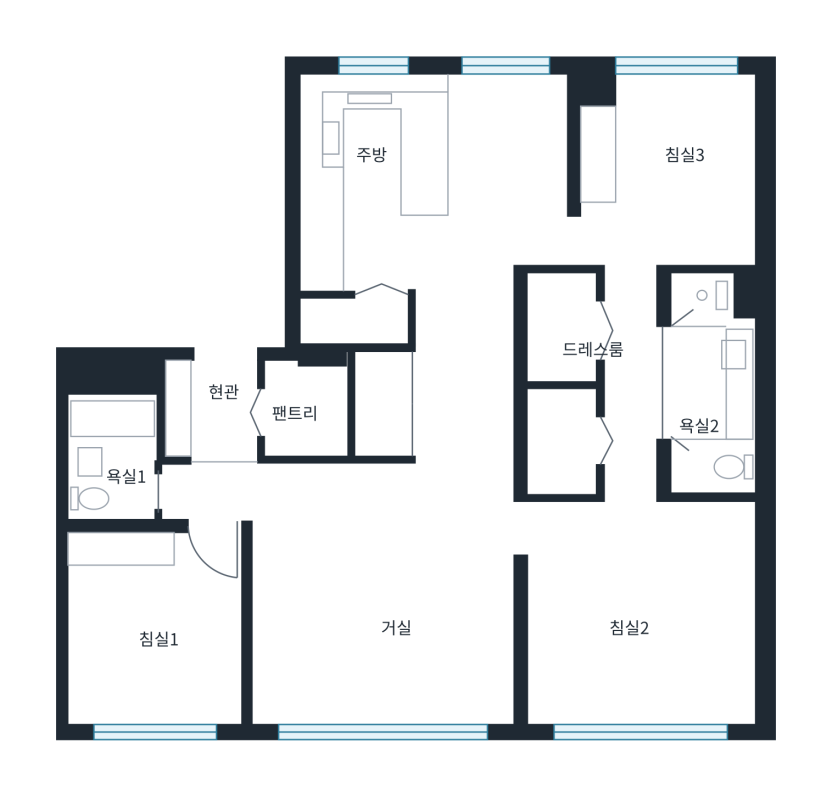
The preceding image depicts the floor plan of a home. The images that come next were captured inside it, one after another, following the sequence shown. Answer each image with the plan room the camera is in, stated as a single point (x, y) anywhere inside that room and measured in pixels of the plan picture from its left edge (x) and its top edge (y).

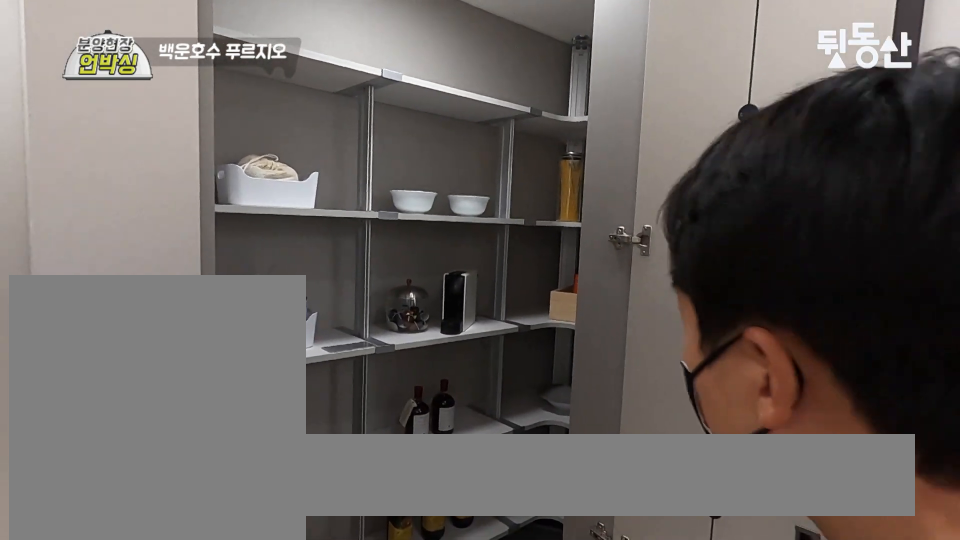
(383, 302)
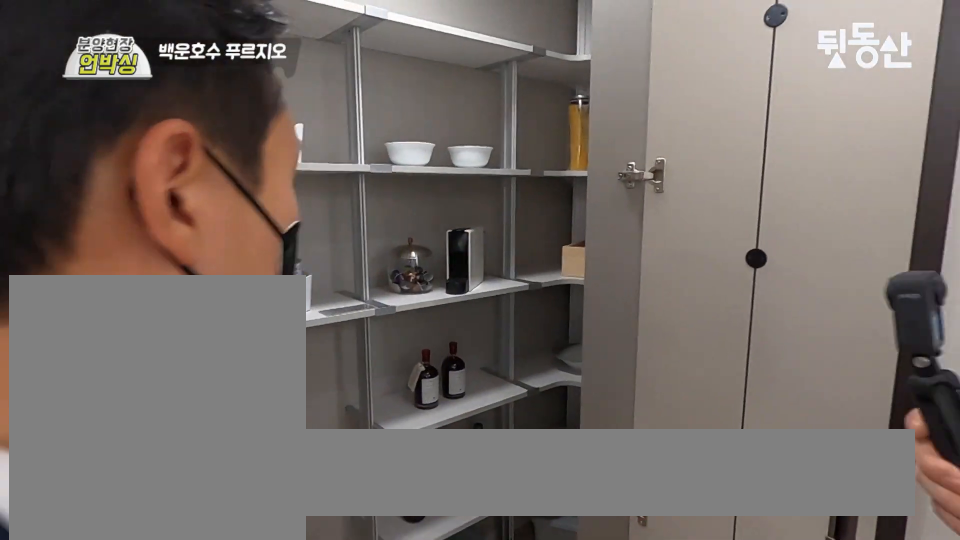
(383, 302)
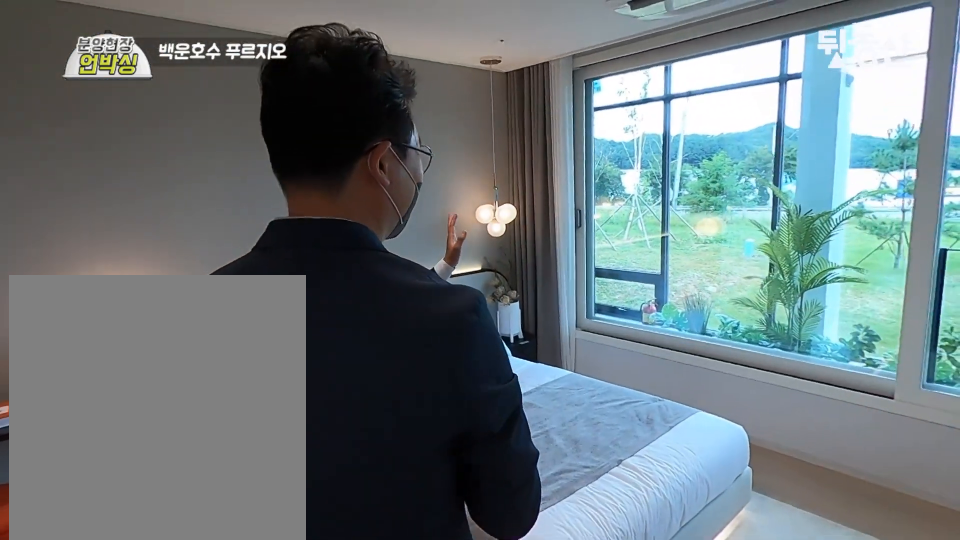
(639, 647)
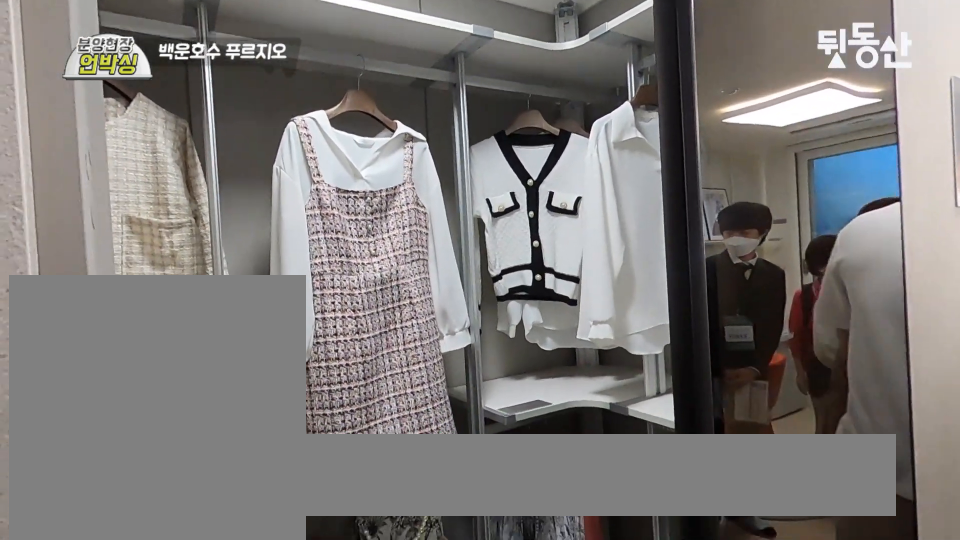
(624, 401)
